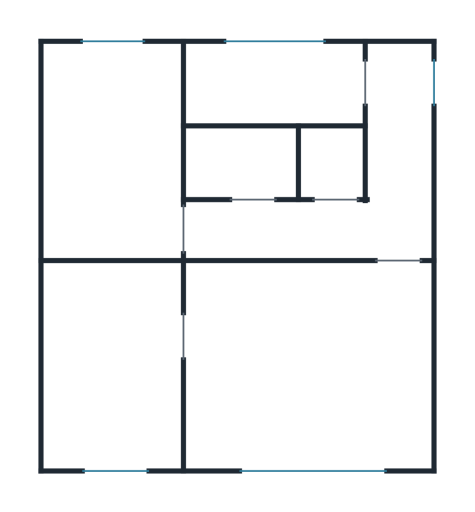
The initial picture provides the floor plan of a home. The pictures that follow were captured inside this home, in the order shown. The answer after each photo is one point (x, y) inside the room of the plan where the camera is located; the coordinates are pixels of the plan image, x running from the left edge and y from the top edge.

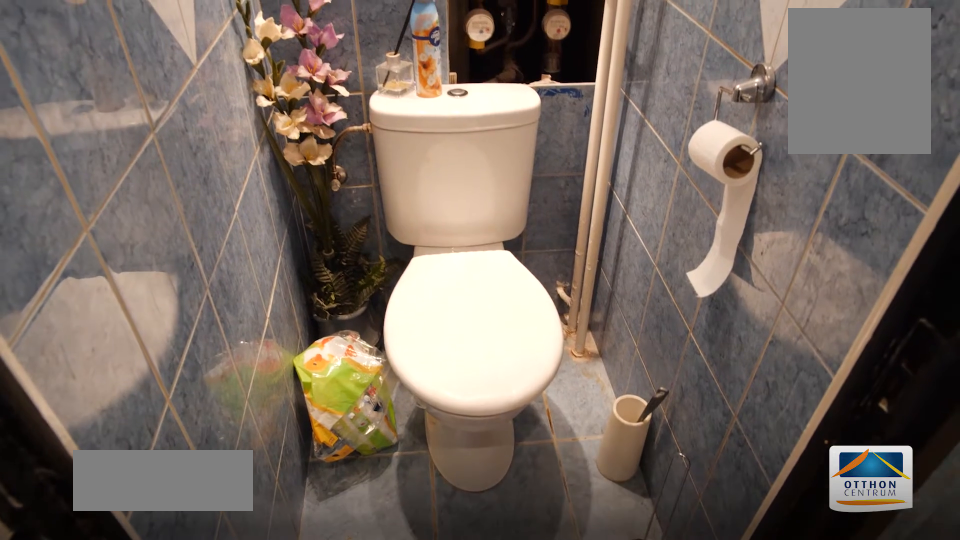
(330, 163)
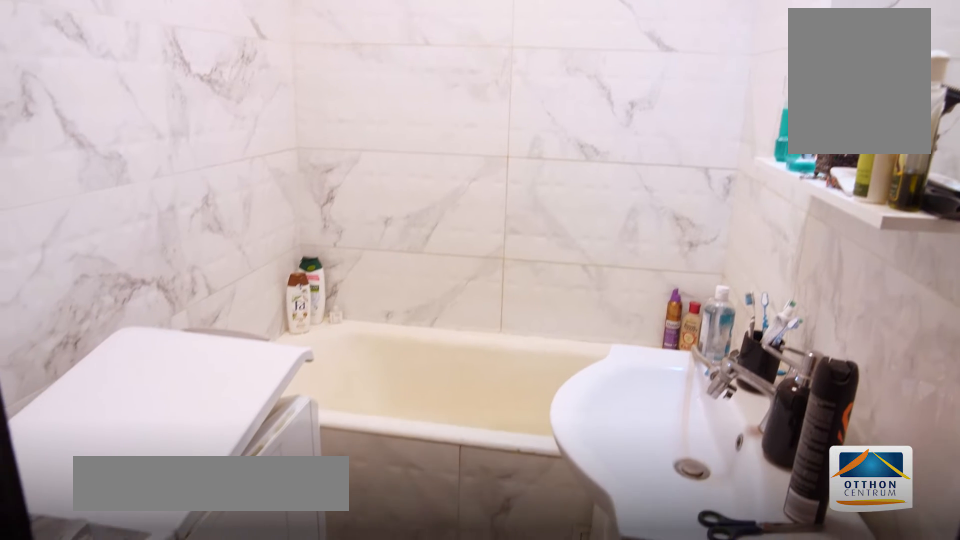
(240, 163)
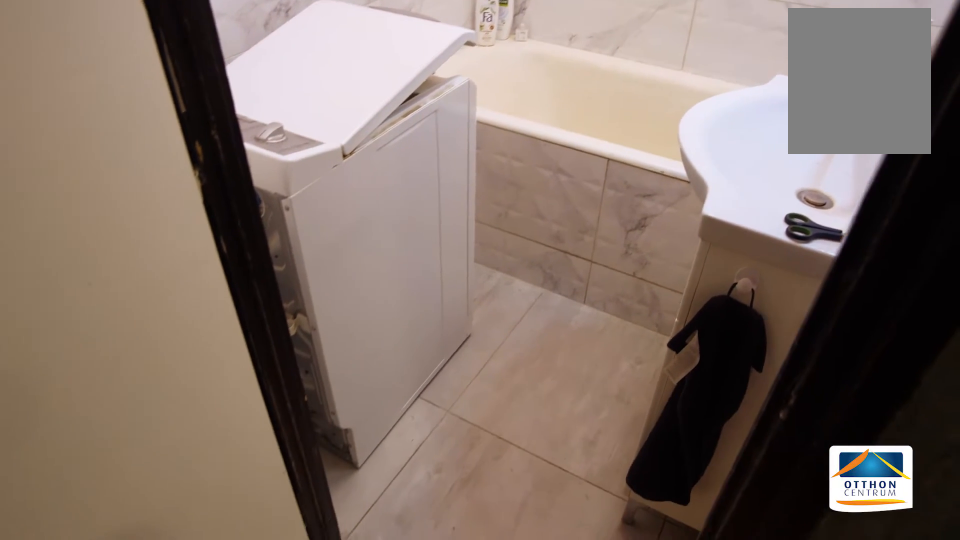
(239, 163)
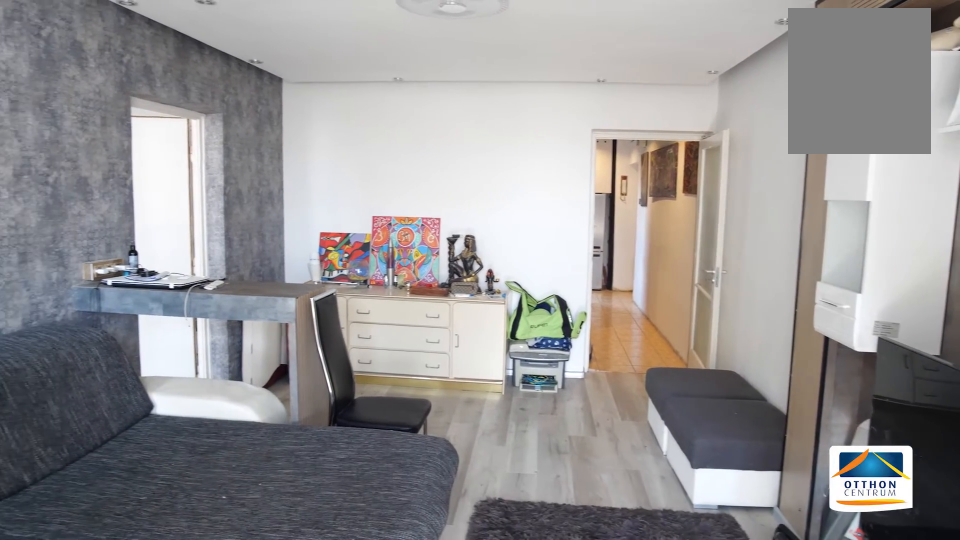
(305, 369)
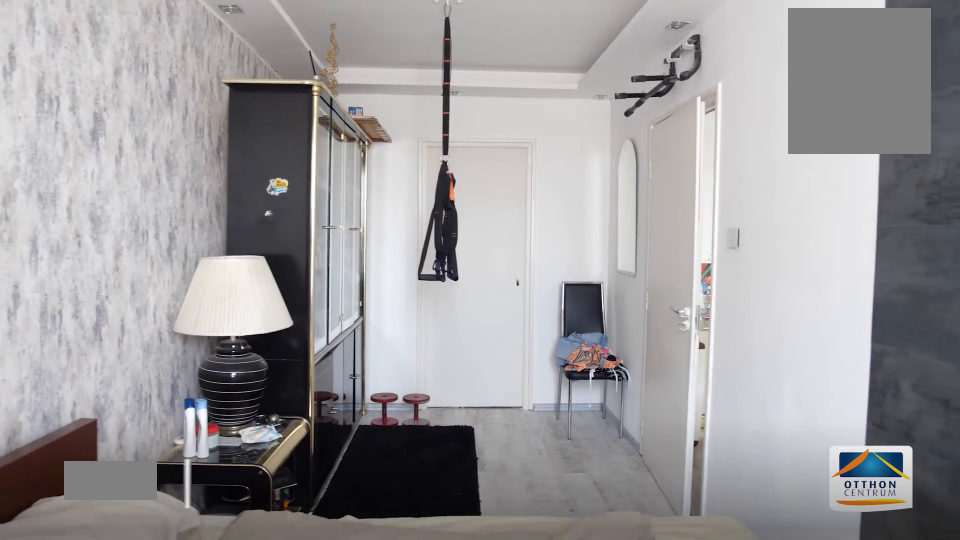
(112, 369)
